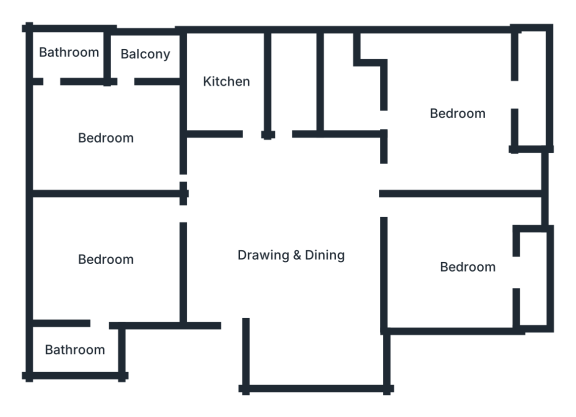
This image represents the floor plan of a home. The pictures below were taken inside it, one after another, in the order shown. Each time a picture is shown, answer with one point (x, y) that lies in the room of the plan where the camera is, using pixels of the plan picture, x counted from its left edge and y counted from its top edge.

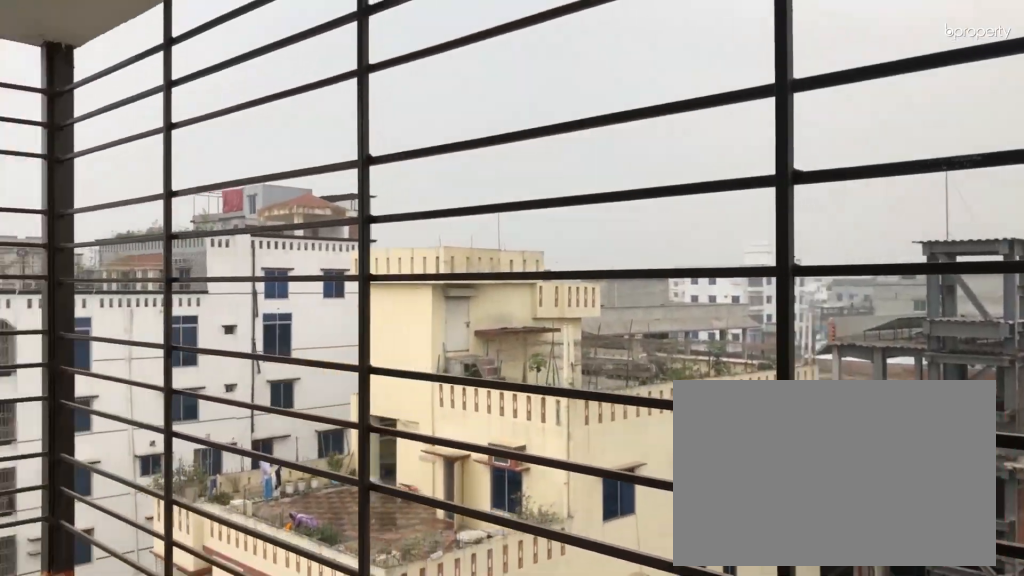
(533, 96)
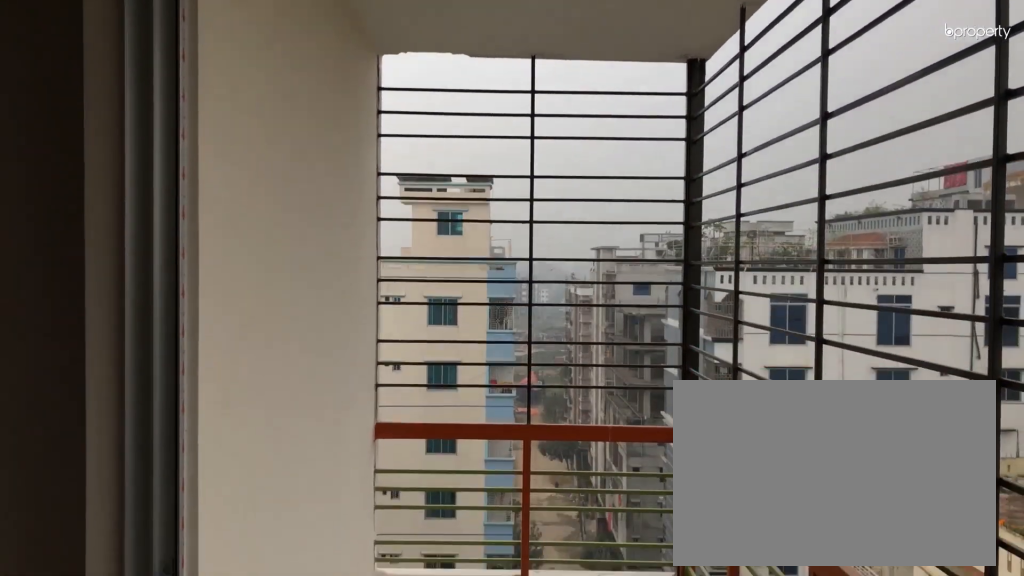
(533, 95)
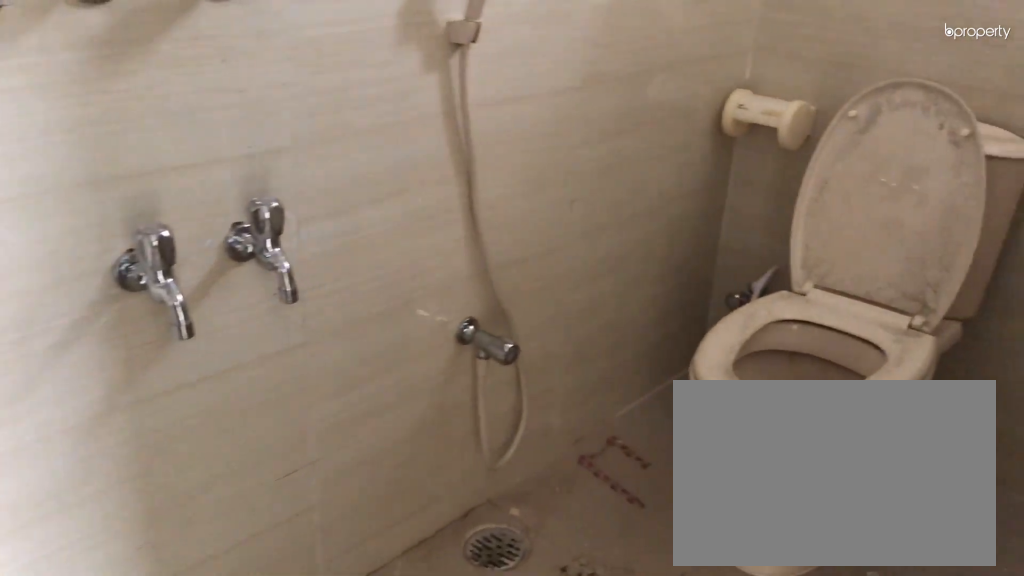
(346, 93)
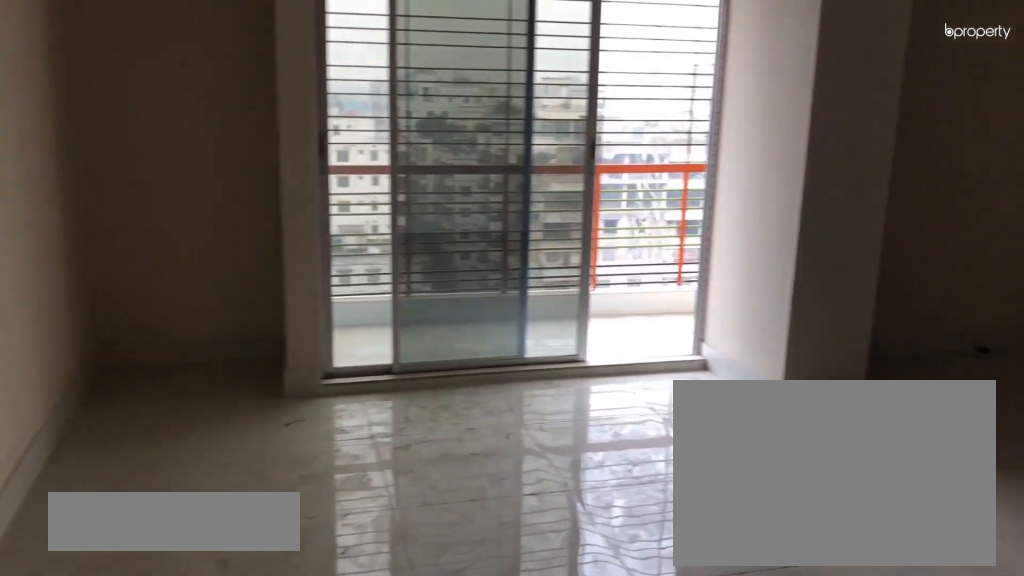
(435, 217)
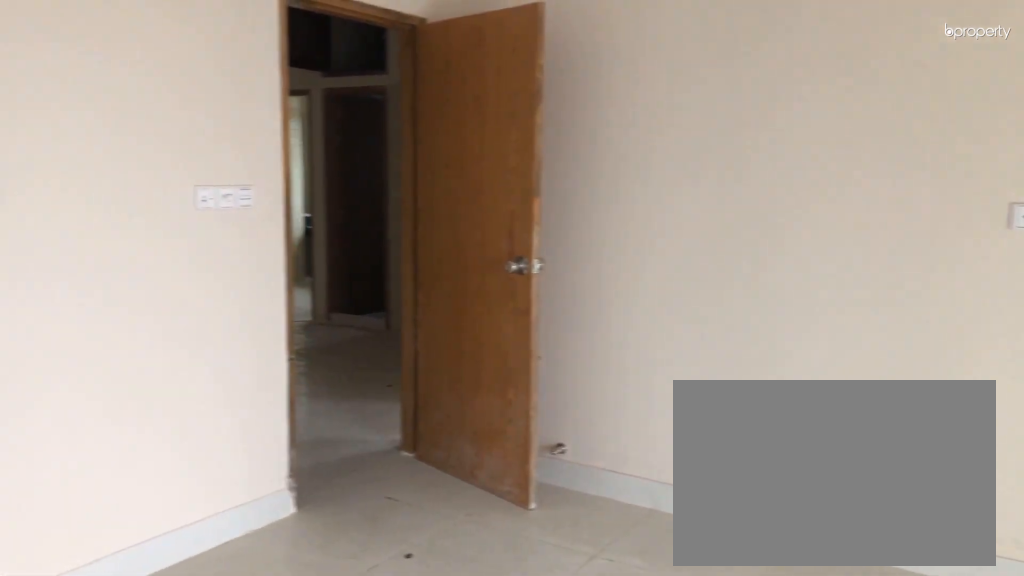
(466, 264)
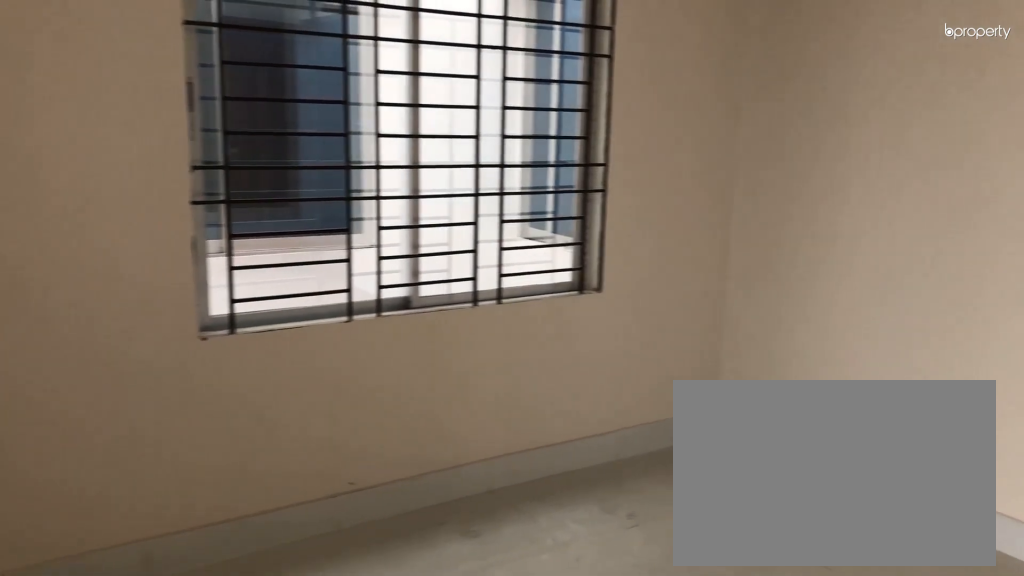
(466, 264)
